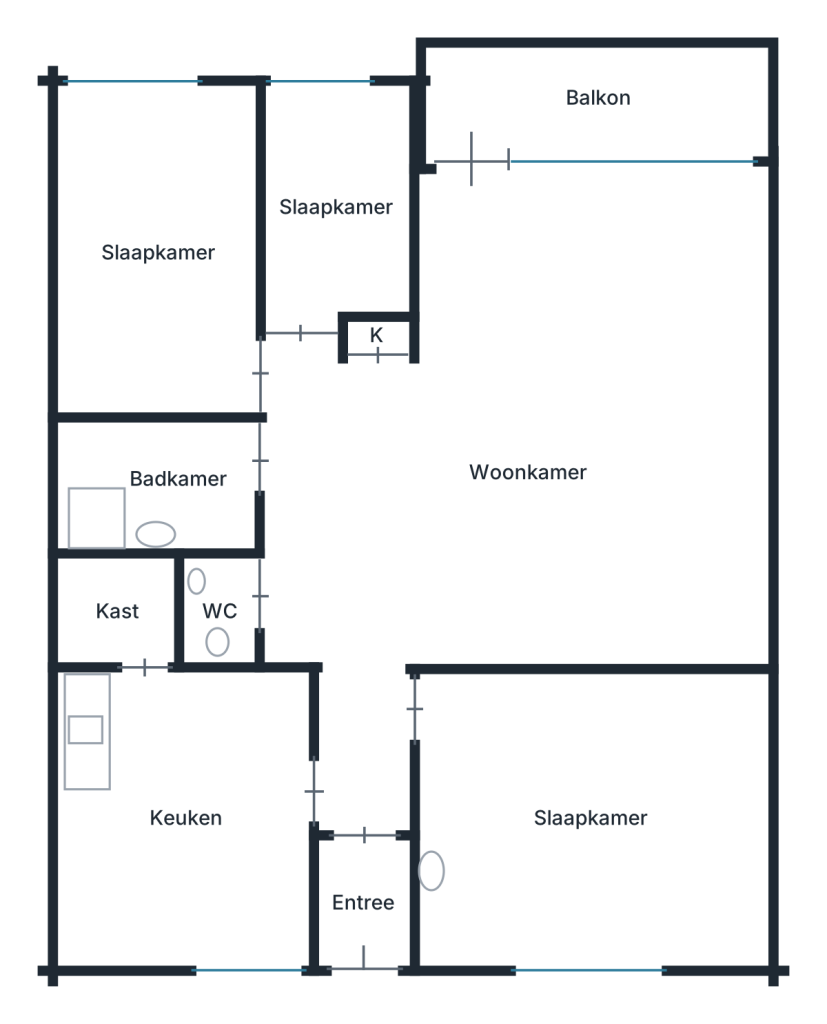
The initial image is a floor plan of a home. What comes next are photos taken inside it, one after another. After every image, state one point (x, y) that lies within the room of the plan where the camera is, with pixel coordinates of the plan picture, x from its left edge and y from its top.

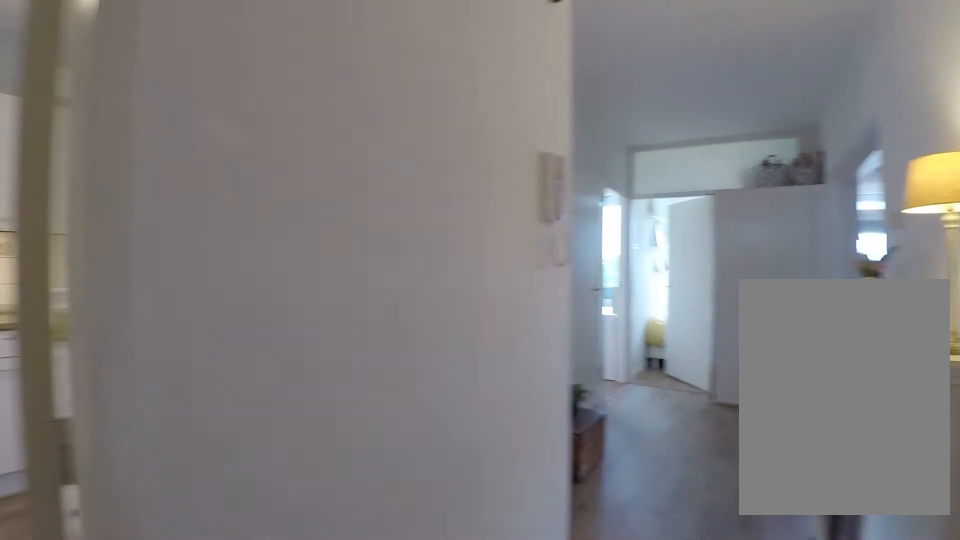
(342, 564)
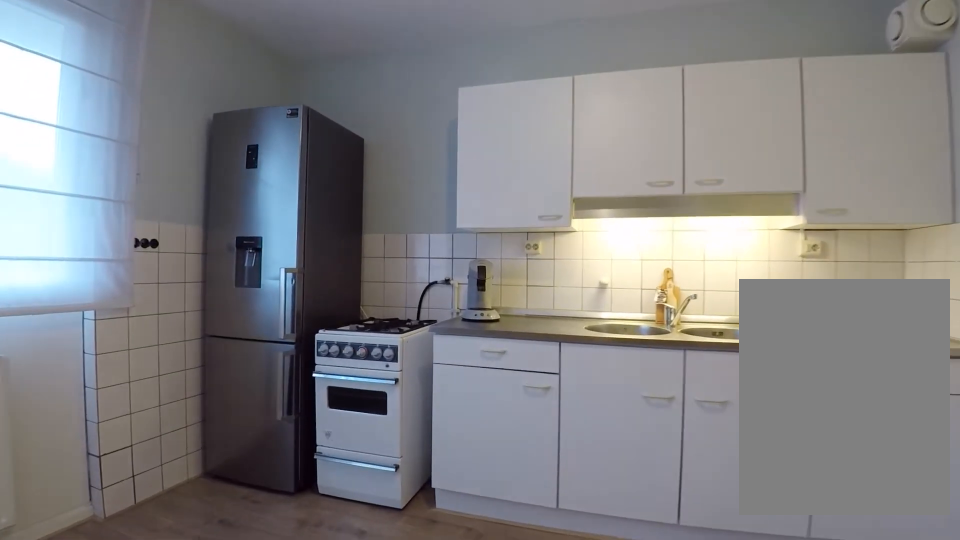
(191, 818)
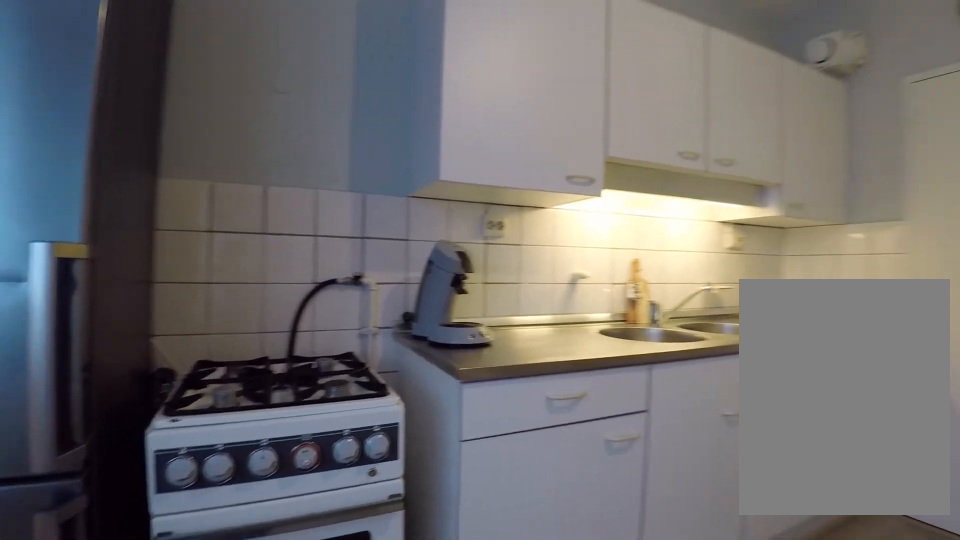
(191, 818)
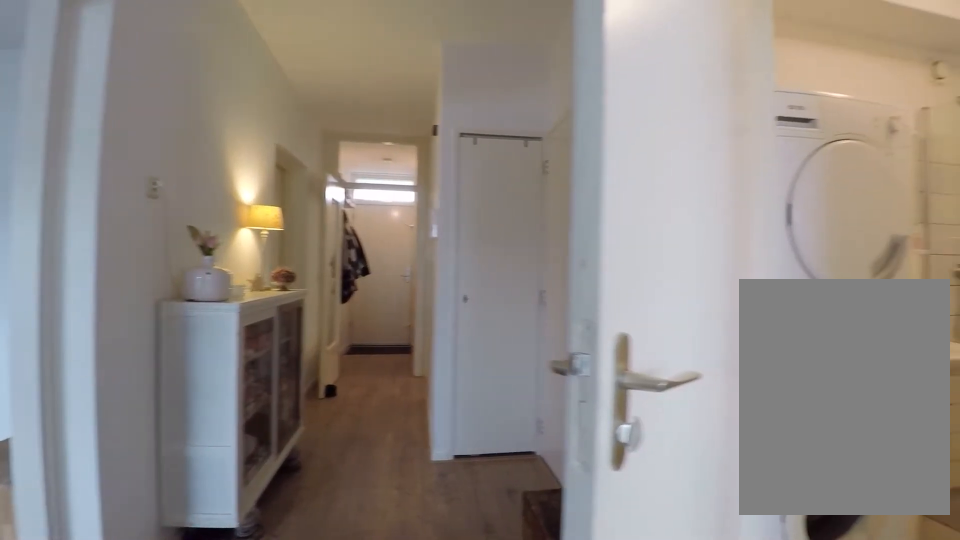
(342, 565)
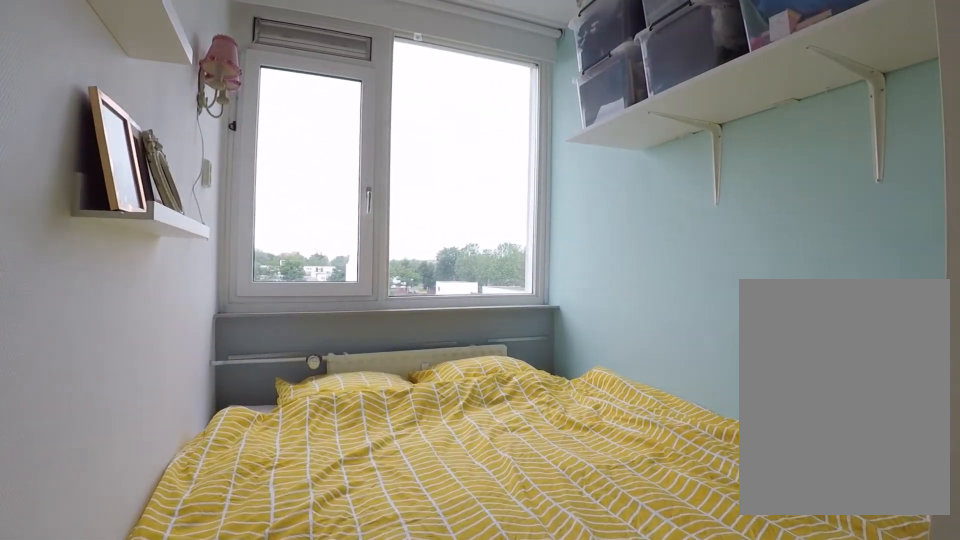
(336, 204)
